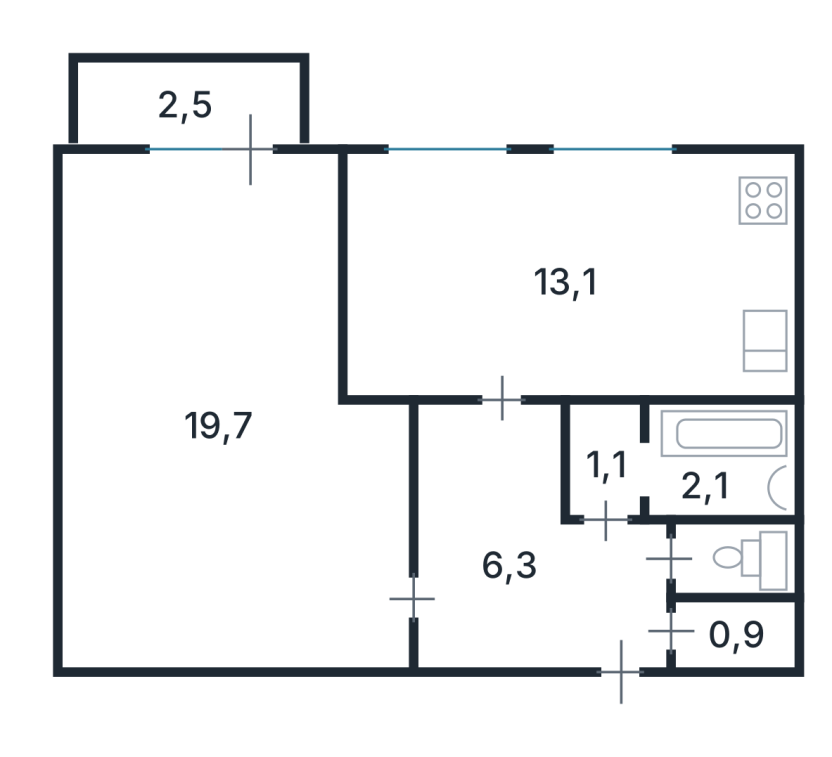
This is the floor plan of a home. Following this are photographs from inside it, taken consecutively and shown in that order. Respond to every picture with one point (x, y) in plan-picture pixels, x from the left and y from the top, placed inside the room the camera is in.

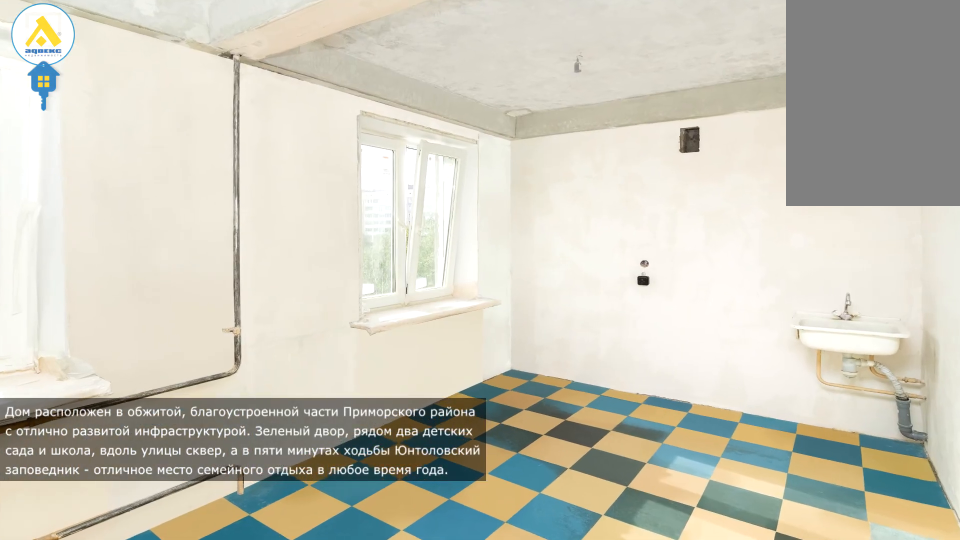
(563, 266)
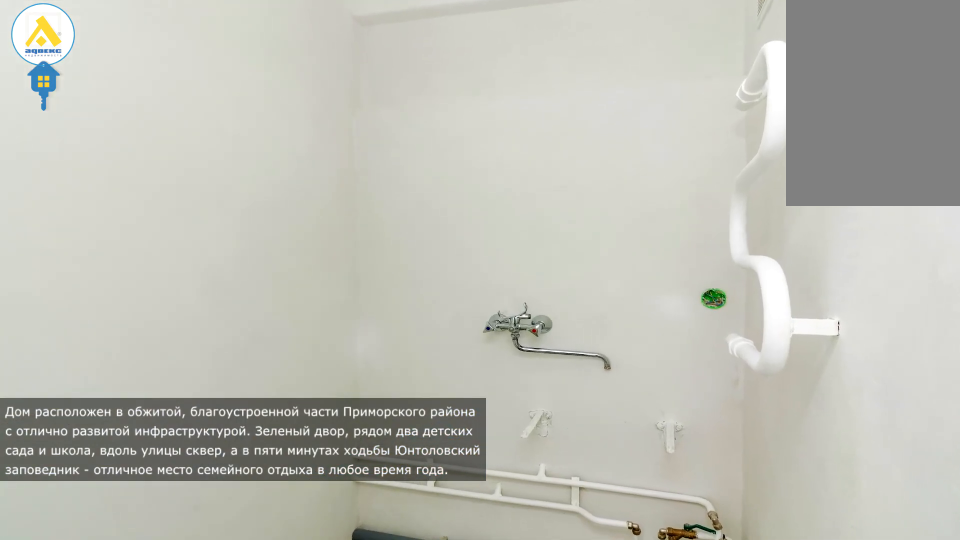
(701, 495)
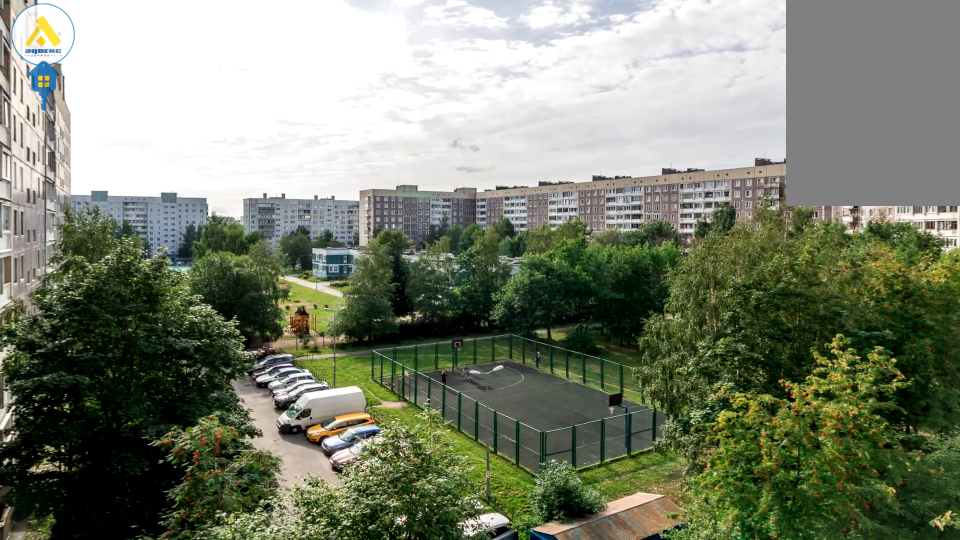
(188, 127)
